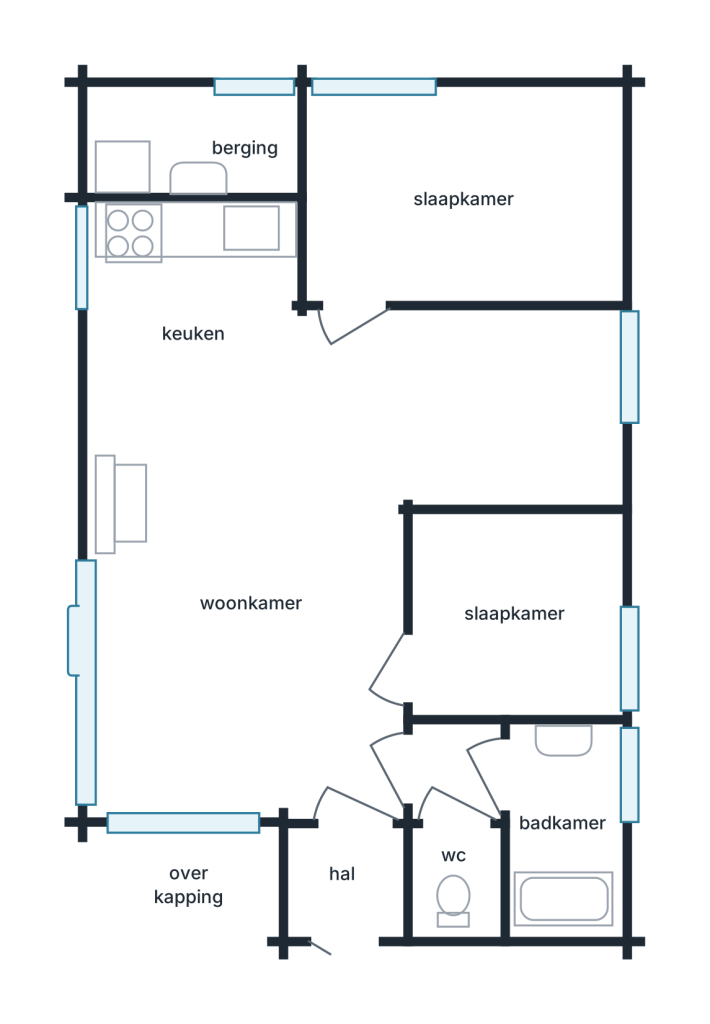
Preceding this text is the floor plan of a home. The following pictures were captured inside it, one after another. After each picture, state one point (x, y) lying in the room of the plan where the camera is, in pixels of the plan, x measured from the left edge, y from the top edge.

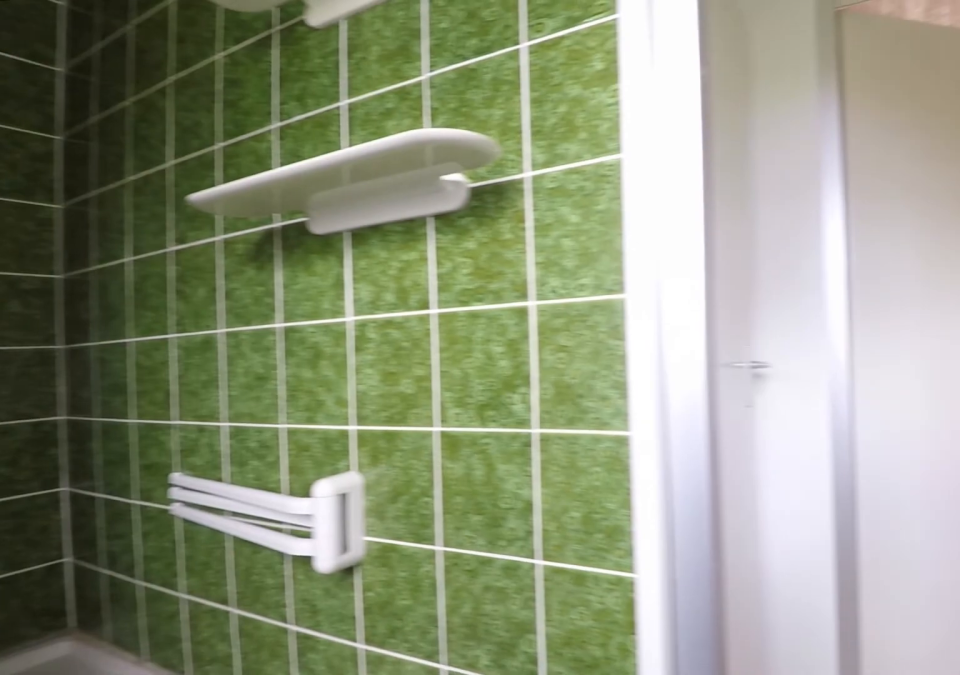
(563, 825)
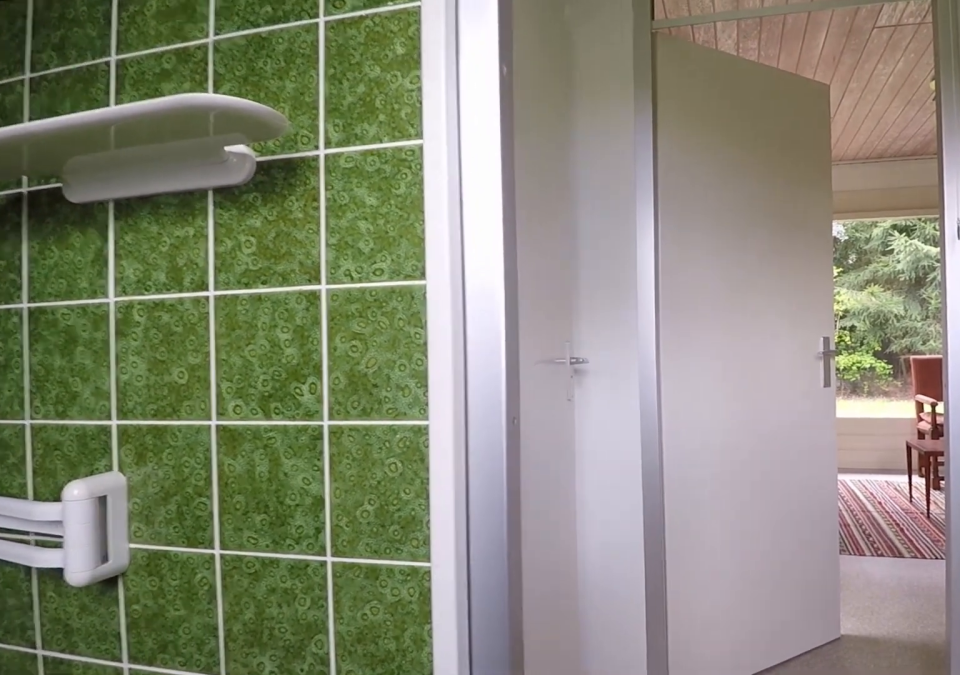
(563, 825)
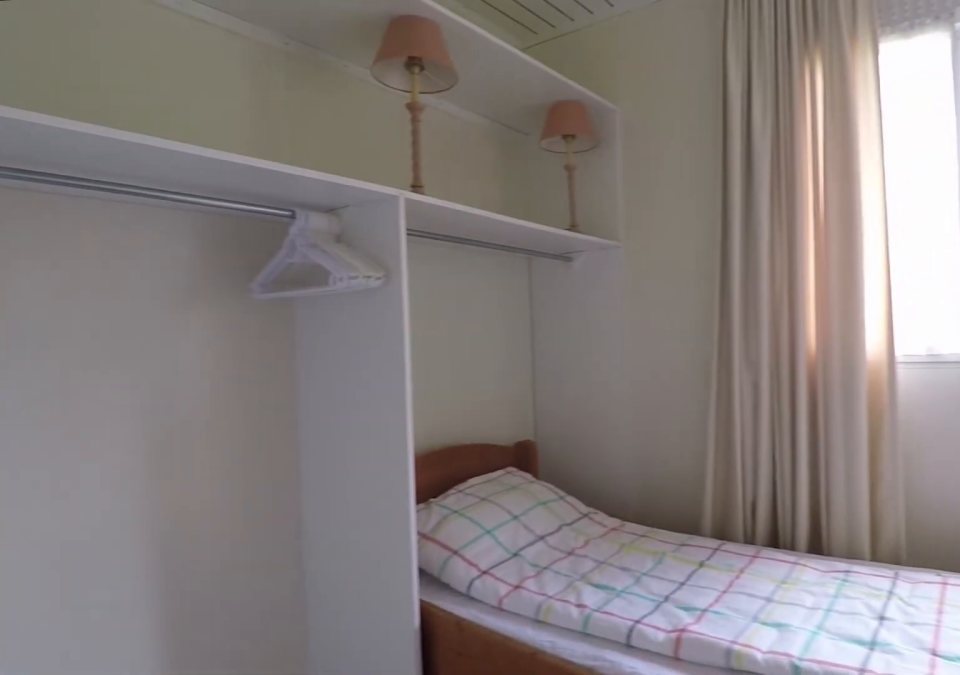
(513, 614)
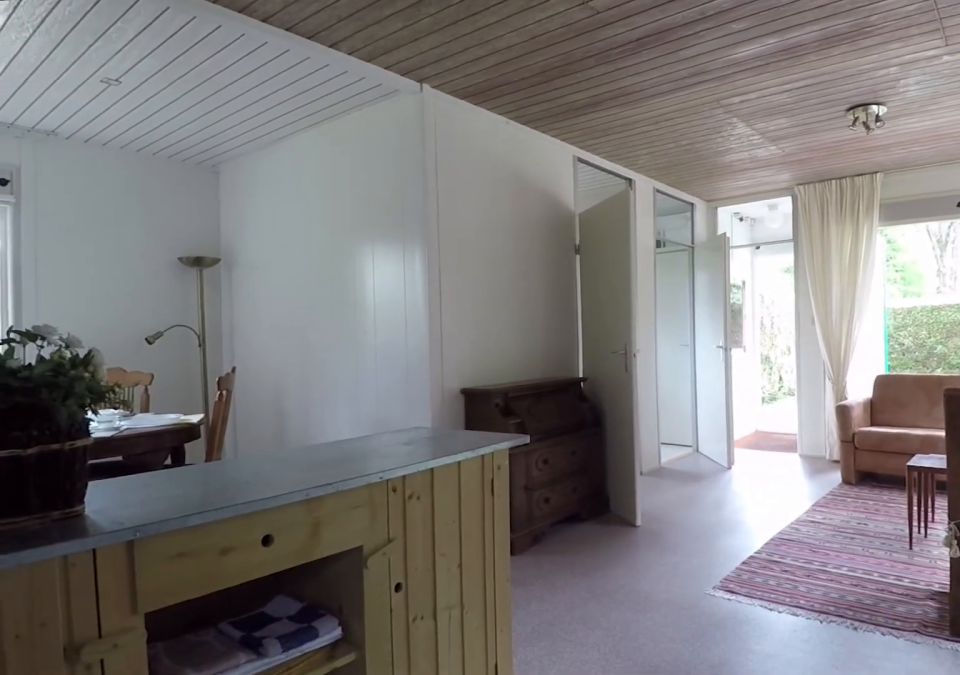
(191, 271)
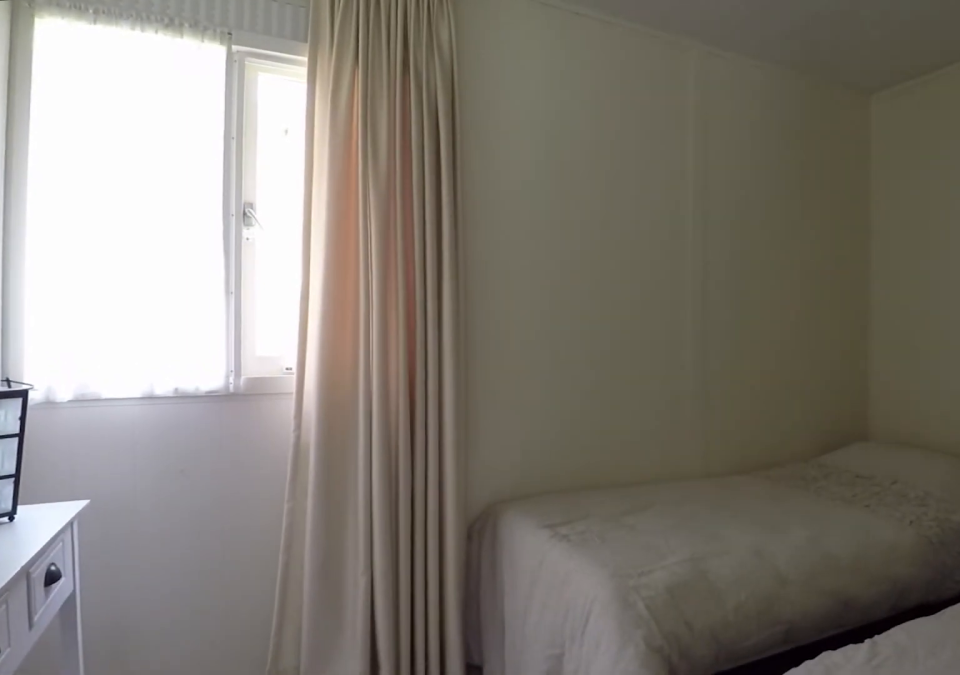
(460, 200)
